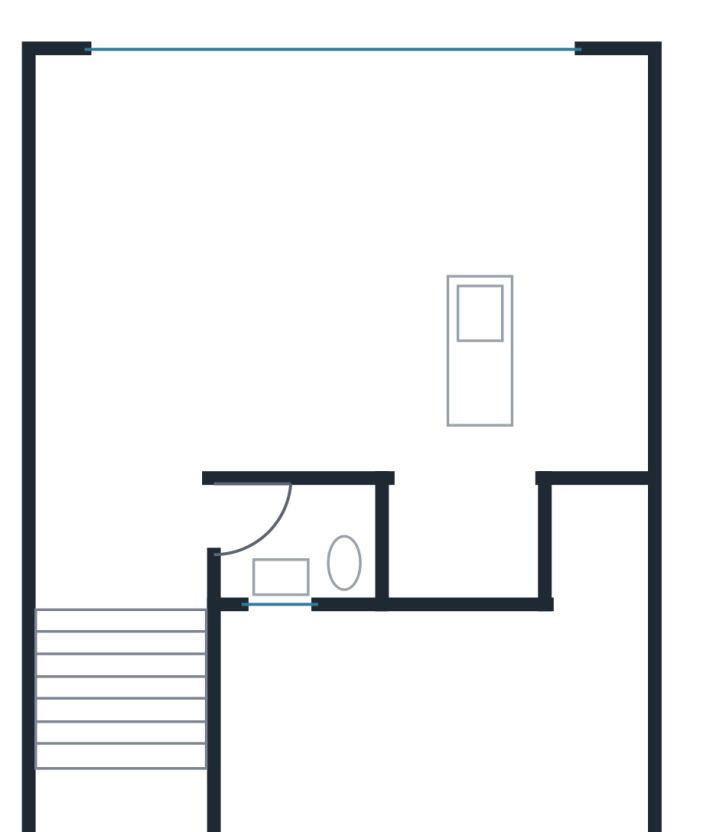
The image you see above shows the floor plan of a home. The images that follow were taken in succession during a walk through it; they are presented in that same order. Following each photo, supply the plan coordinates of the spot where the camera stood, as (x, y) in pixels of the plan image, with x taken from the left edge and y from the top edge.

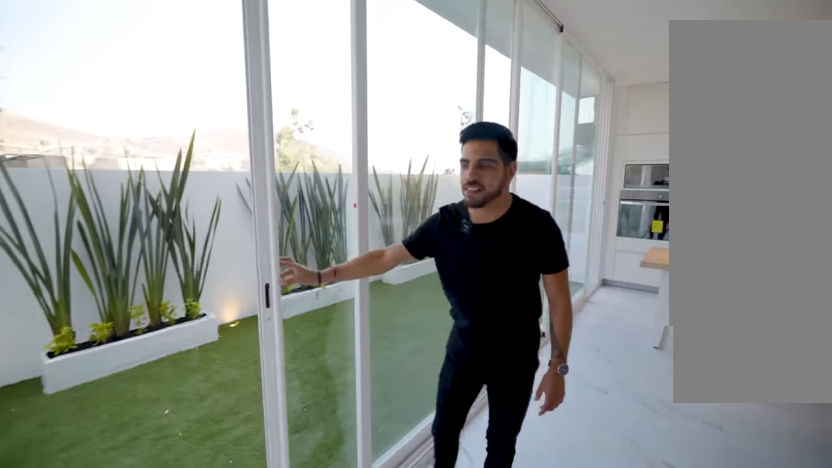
(264, 124)
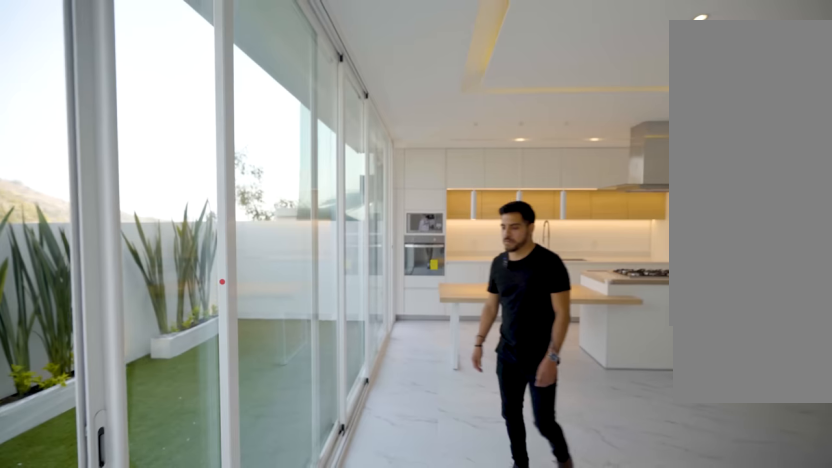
(266, 122)
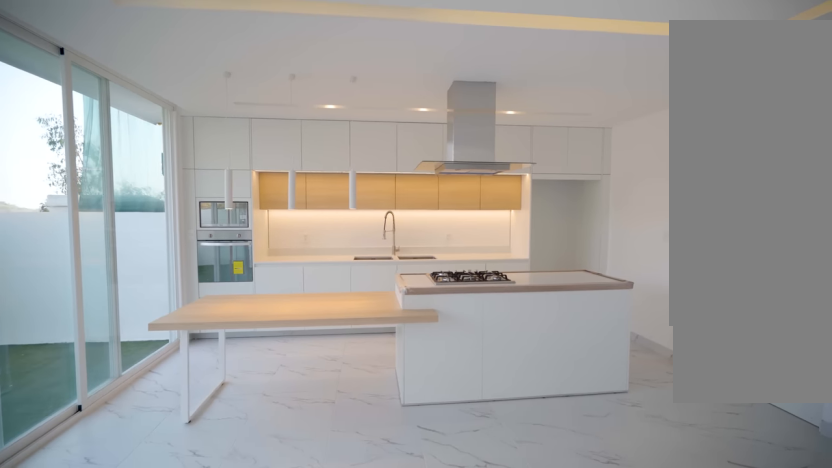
(283, 291)
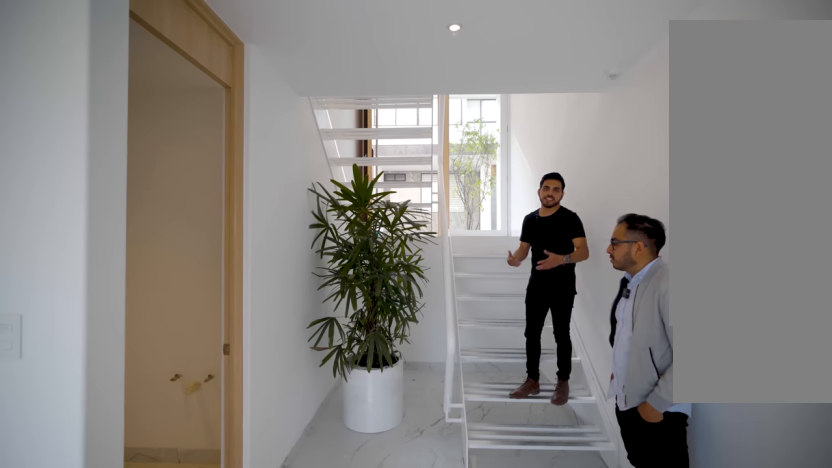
(120, 524)
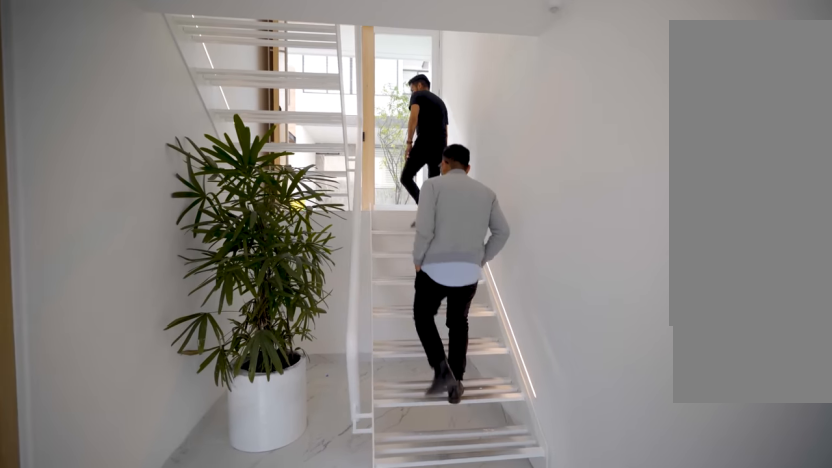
(86, 544)
